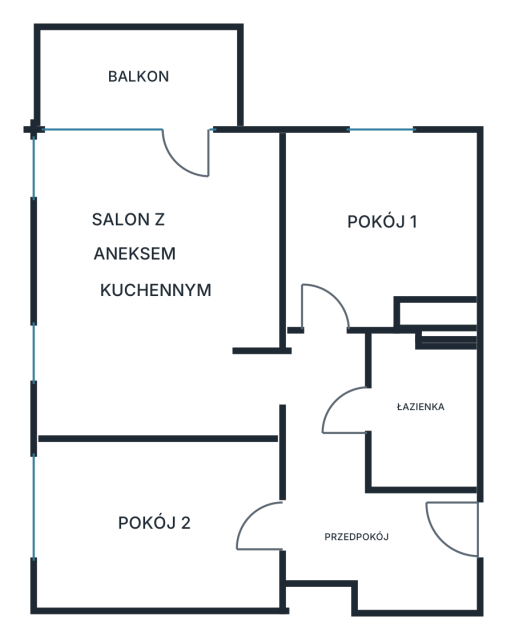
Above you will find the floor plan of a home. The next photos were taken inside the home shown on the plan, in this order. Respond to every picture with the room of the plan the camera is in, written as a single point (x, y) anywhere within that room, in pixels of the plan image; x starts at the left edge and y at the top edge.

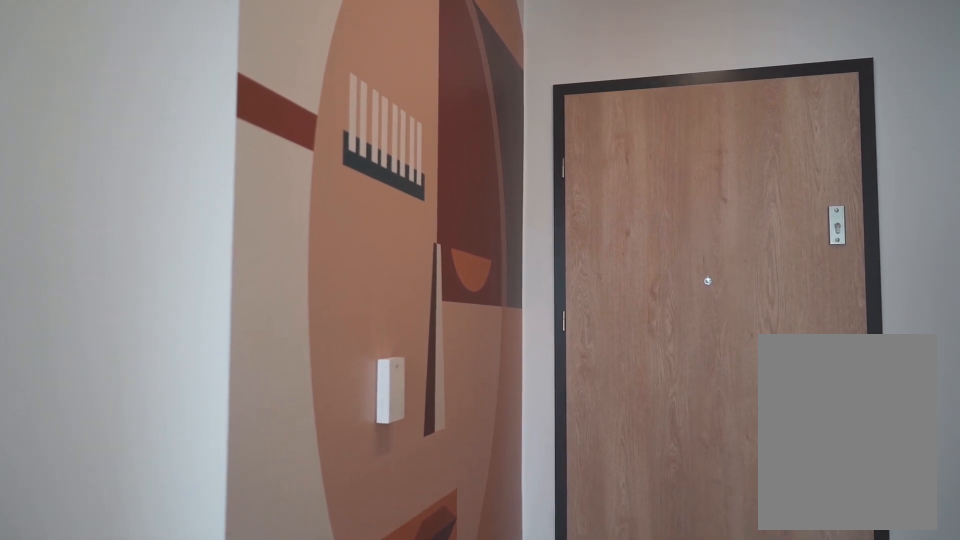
(358, 496)
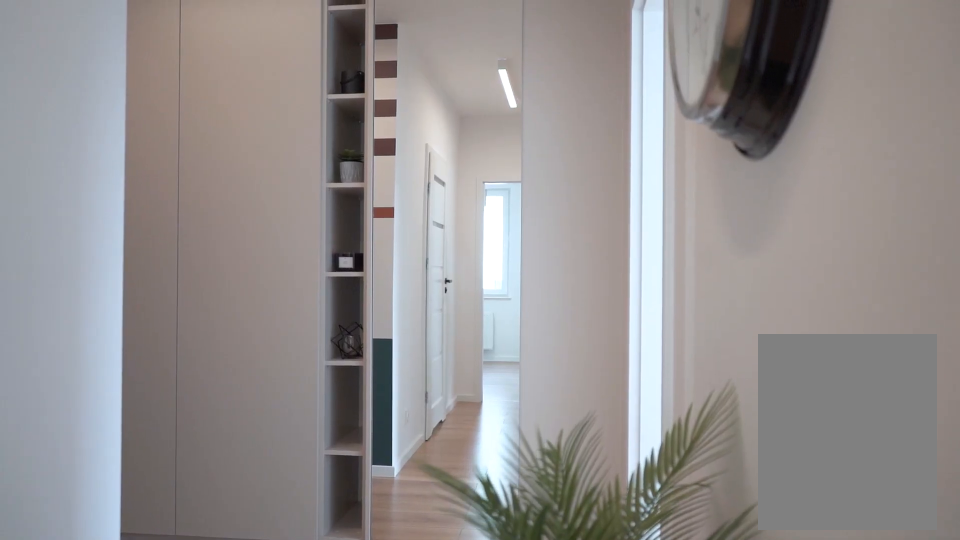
(358, 496)
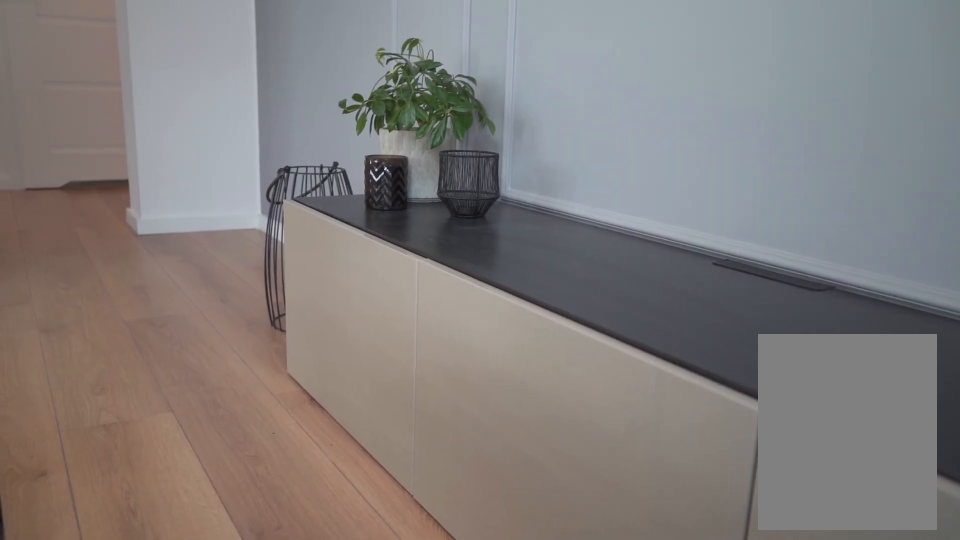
(157, 285)
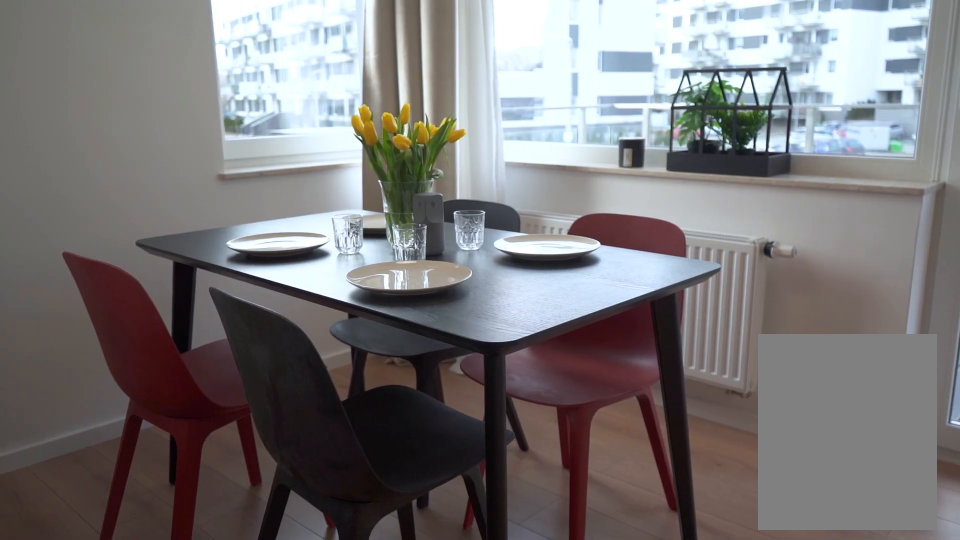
(157, 285)
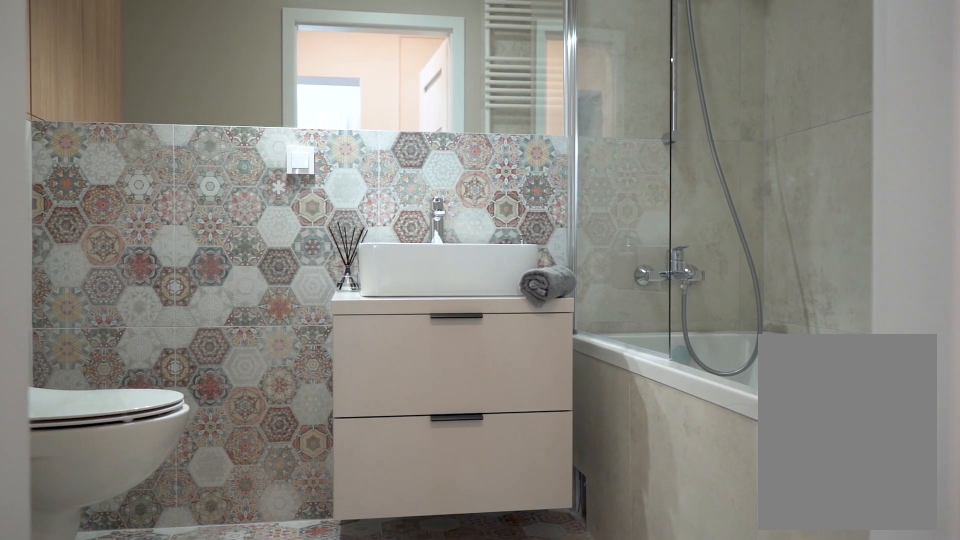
(419, 413)
